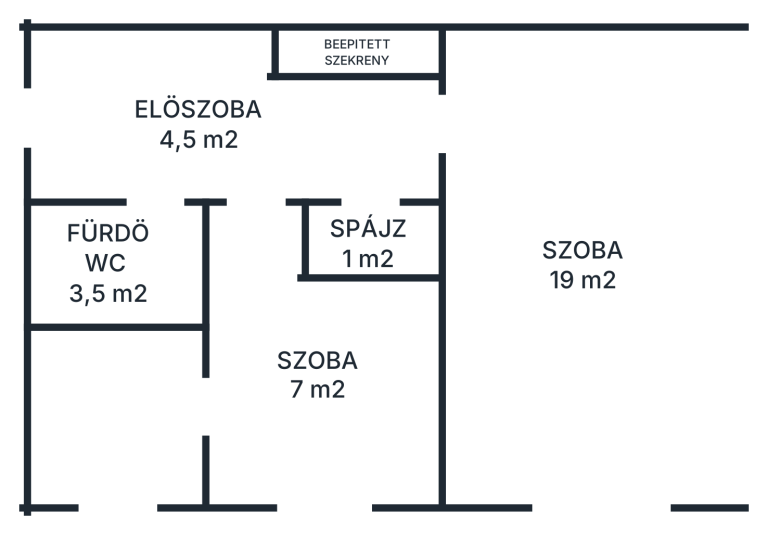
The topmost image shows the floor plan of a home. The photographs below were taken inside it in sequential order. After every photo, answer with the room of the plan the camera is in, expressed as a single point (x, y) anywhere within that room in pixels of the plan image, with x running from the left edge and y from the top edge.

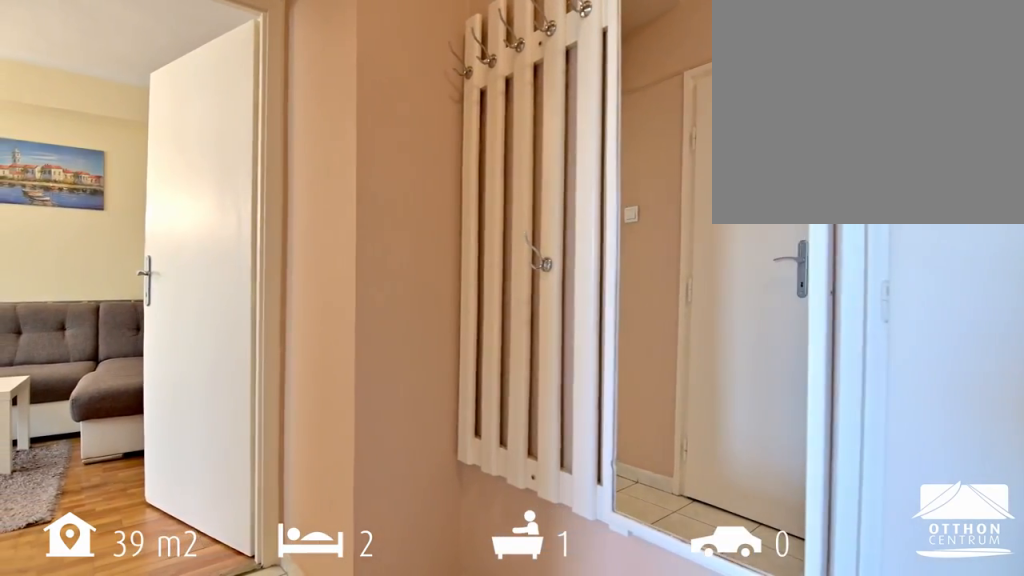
(208, 120)
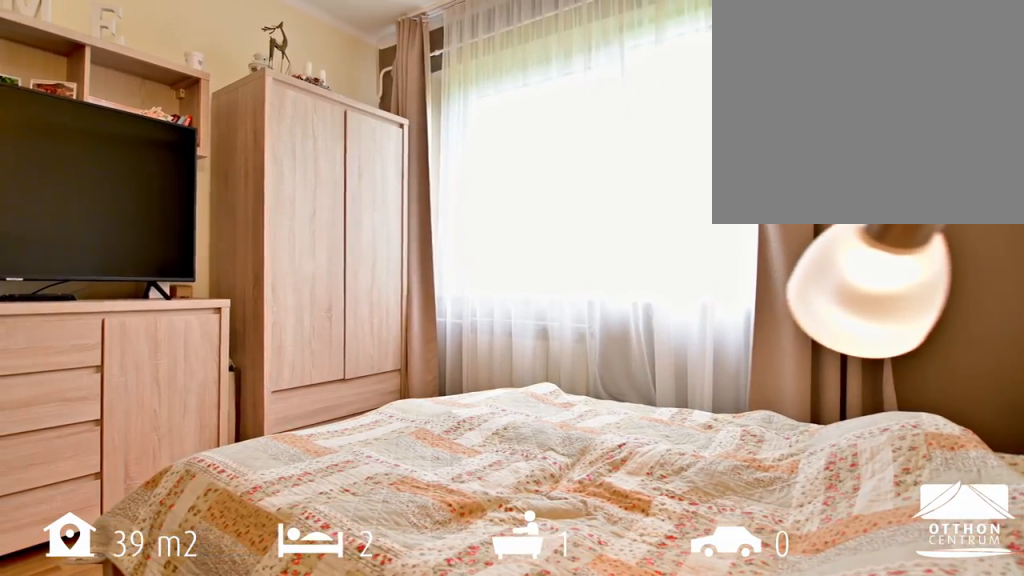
(597, 251)
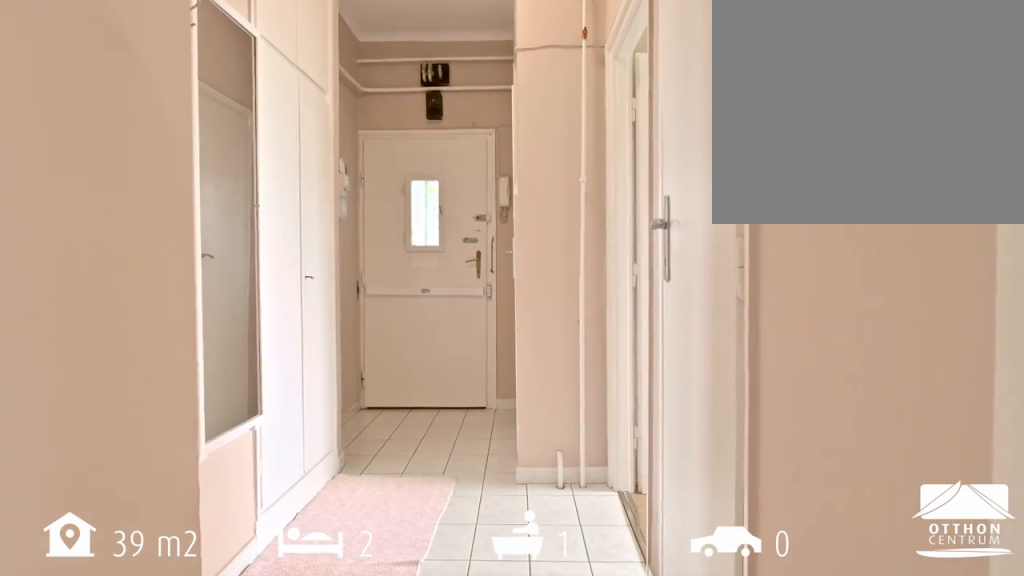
(209, 120)
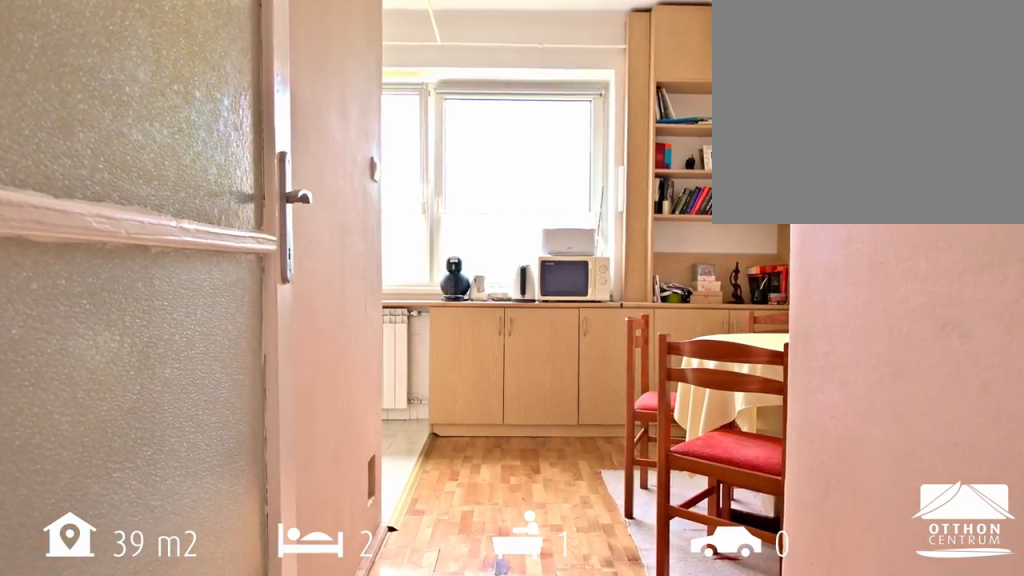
(209, 120)
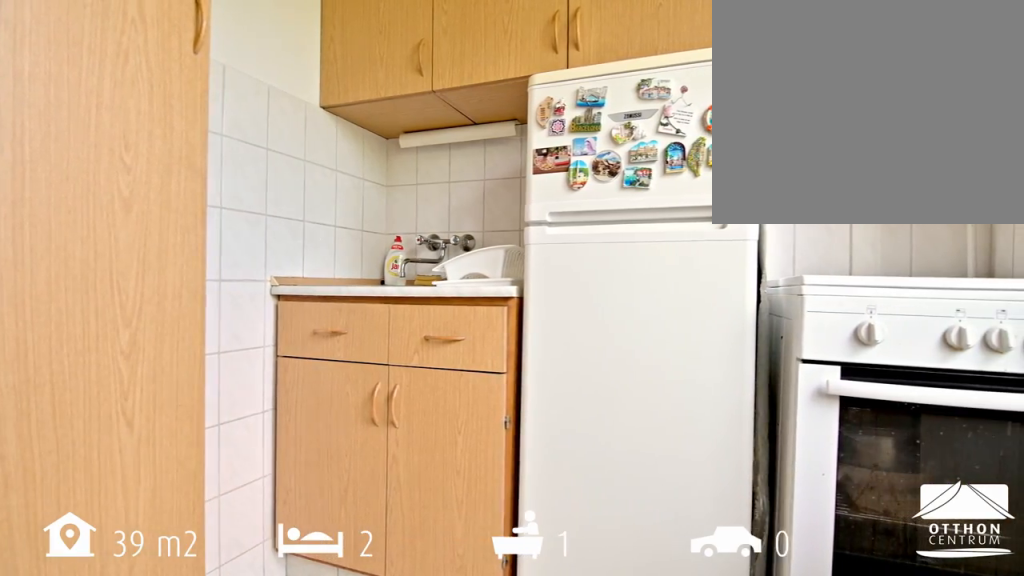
(121, 422)
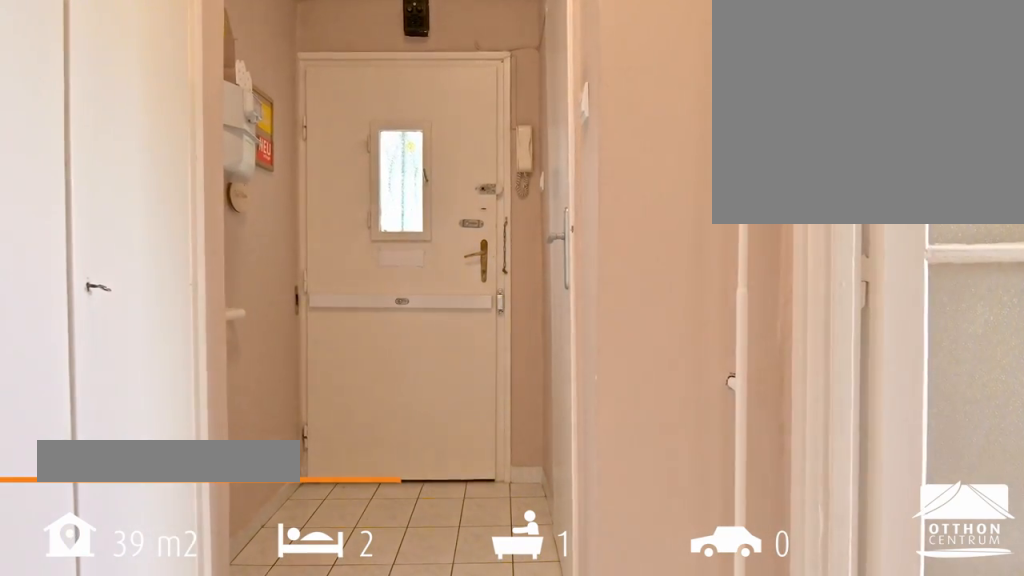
(209, 120)
